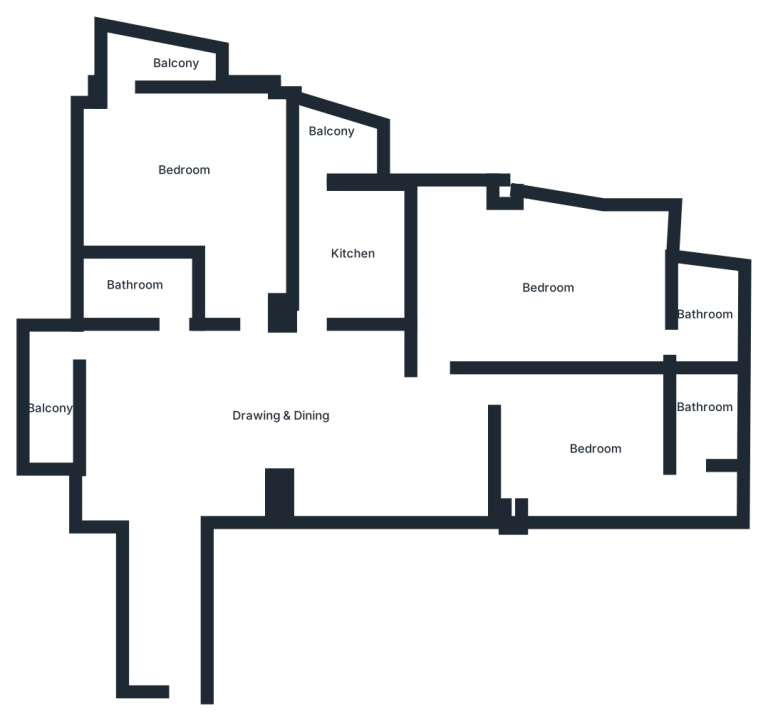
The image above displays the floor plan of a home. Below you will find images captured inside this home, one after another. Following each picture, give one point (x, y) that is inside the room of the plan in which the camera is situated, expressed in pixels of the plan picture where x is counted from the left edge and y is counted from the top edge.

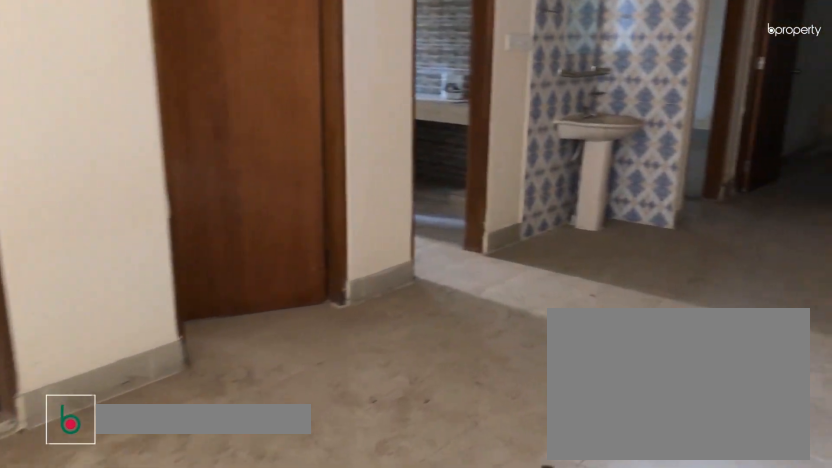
(282, 405)
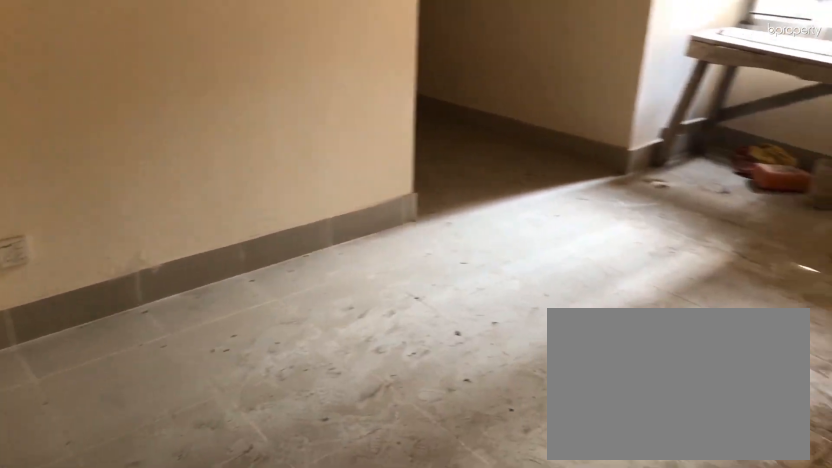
(282, 405)
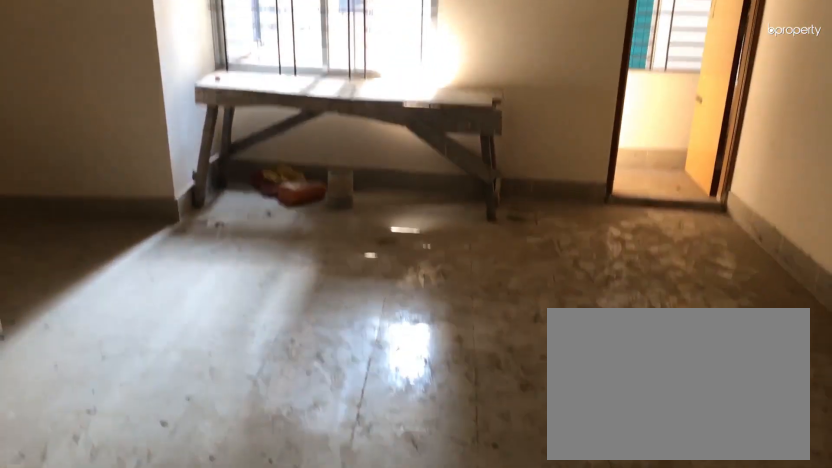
(282, 405)
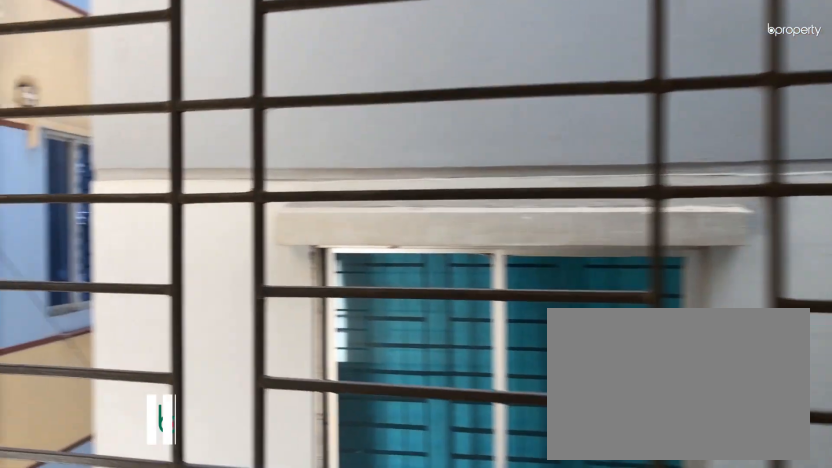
(52, 401)
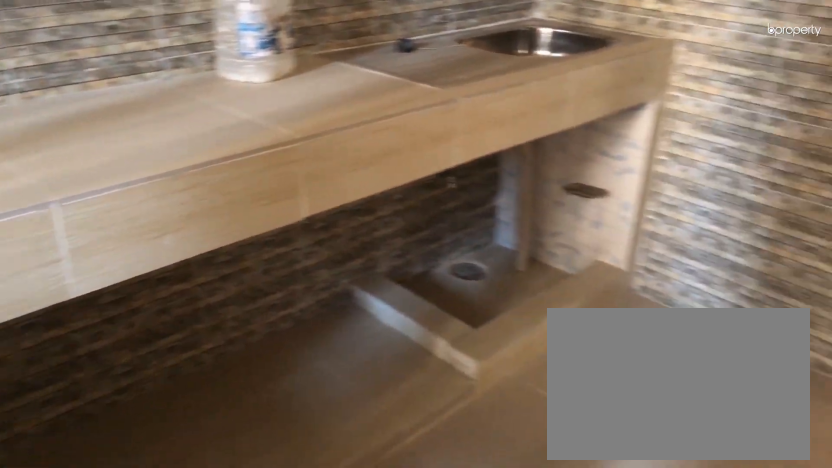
(353, 251)
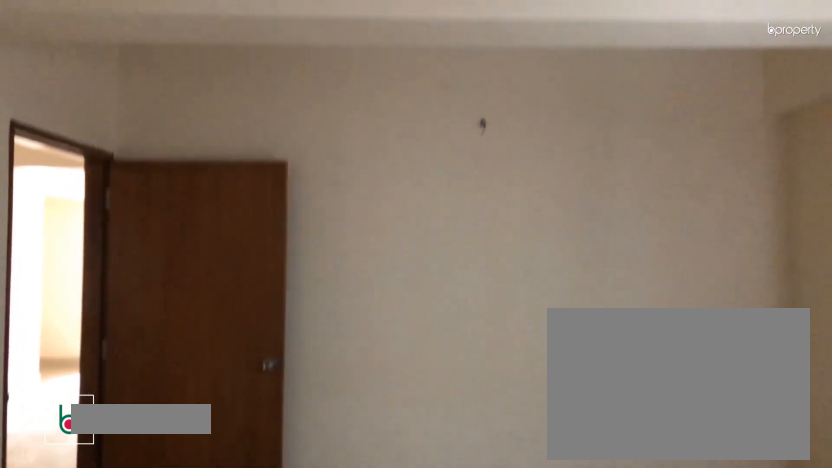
(538, 292)
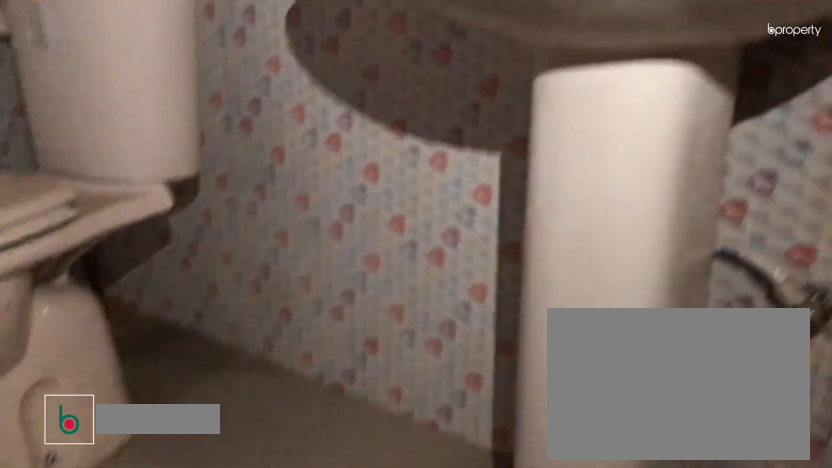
(702, 414)
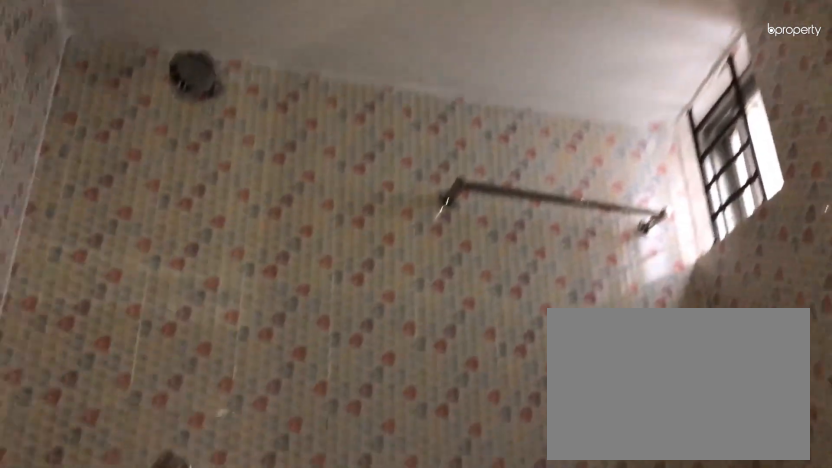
(702, 414)
